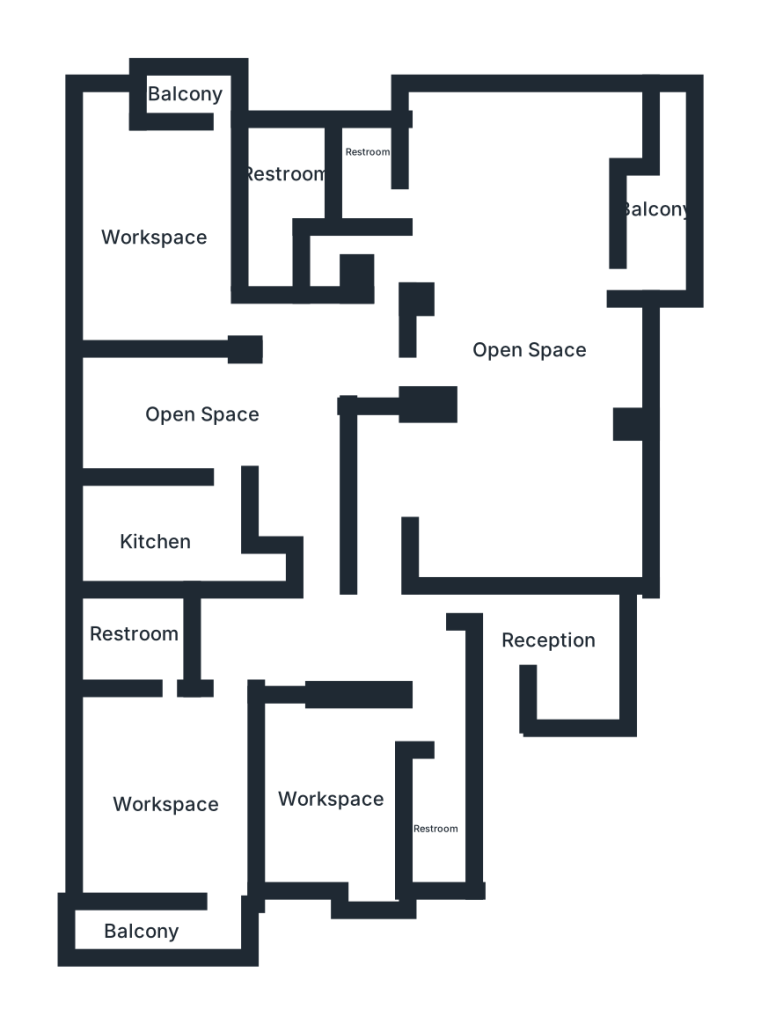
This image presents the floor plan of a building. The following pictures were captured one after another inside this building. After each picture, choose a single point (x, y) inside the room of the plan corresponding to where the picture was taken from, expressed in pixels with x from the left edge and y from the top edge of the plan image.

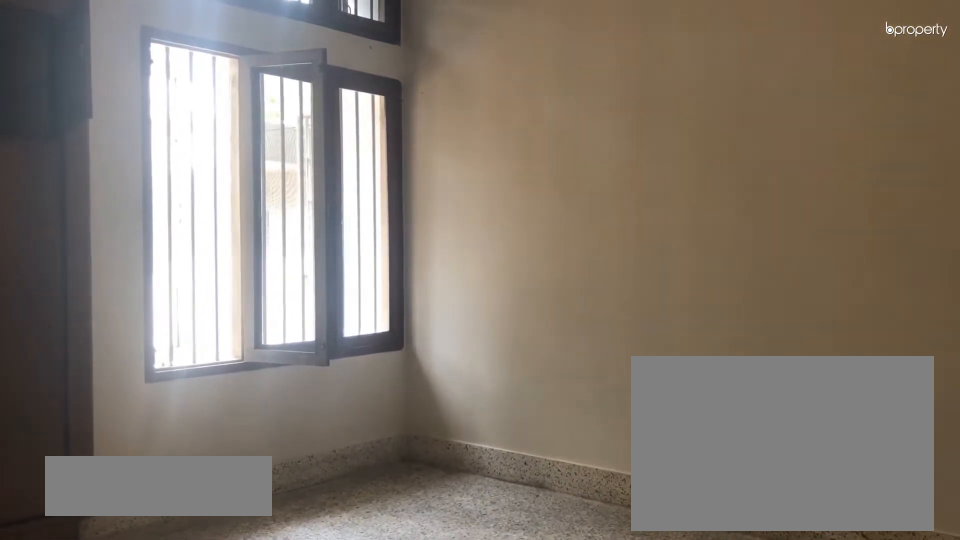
(331, 800)
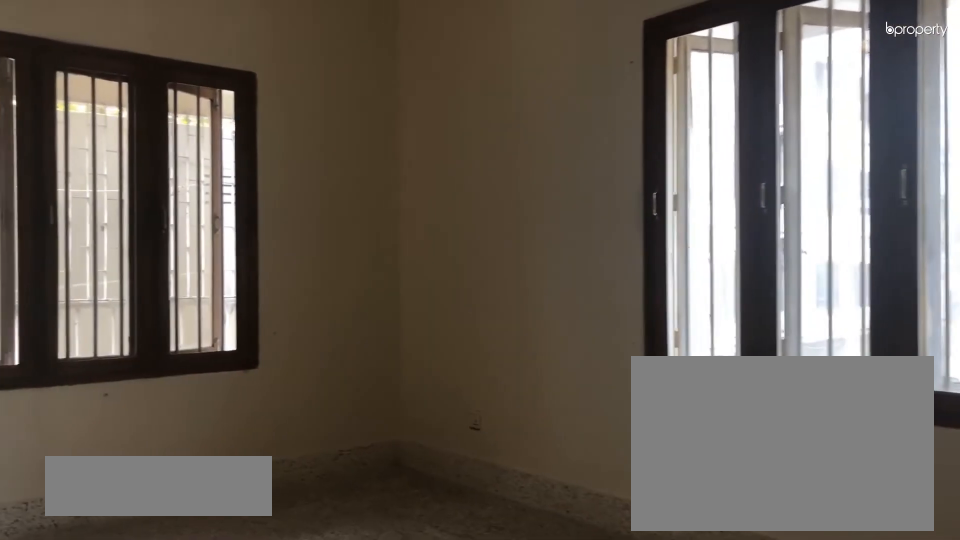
(173, 779)
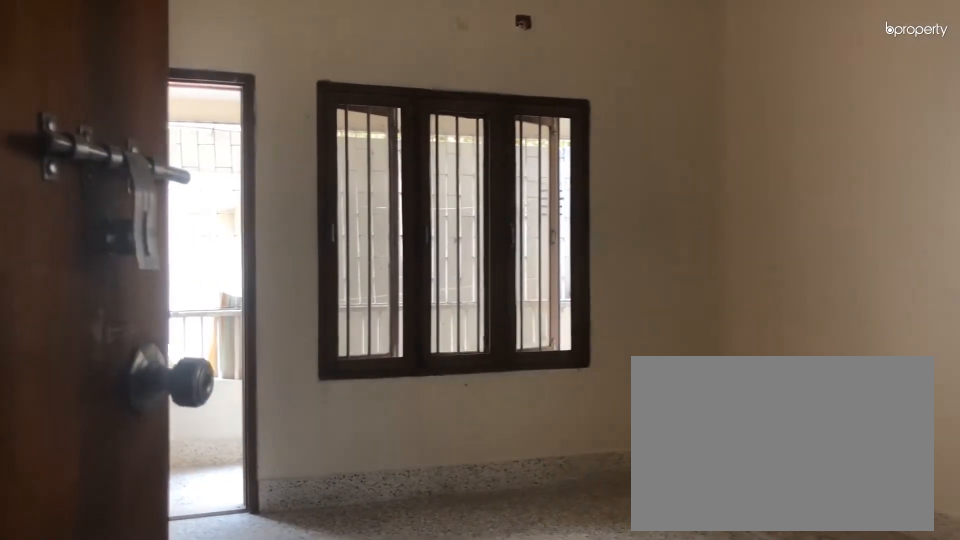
(173, 779)
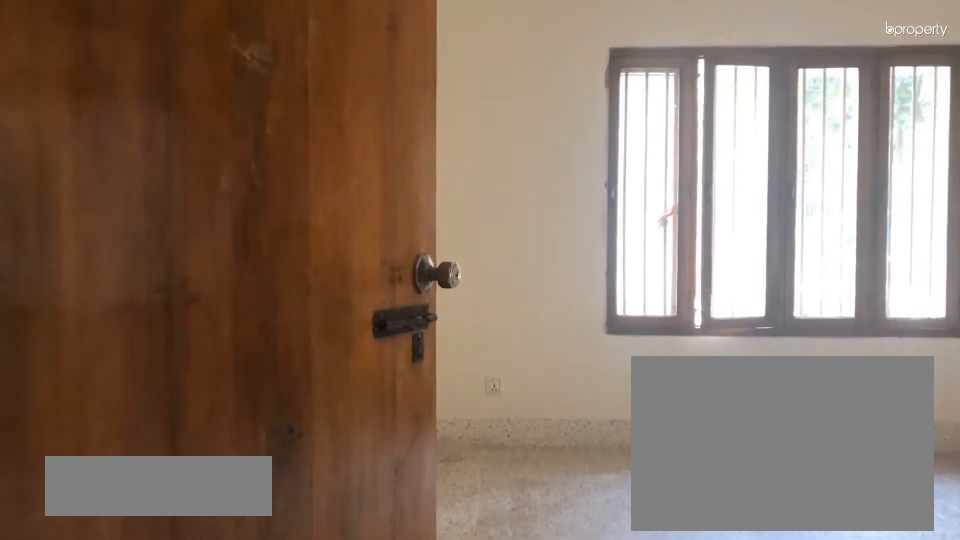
(155, 242)
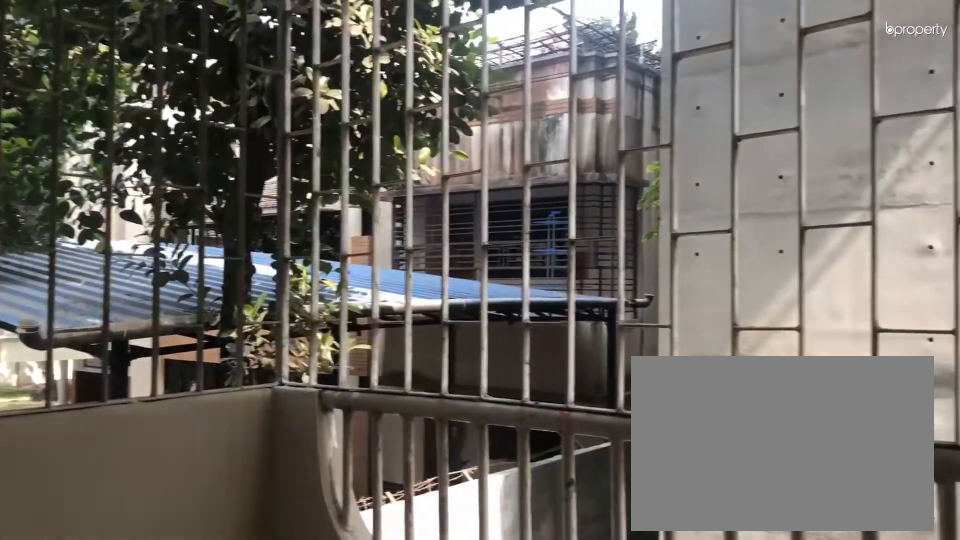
(188, 101)
